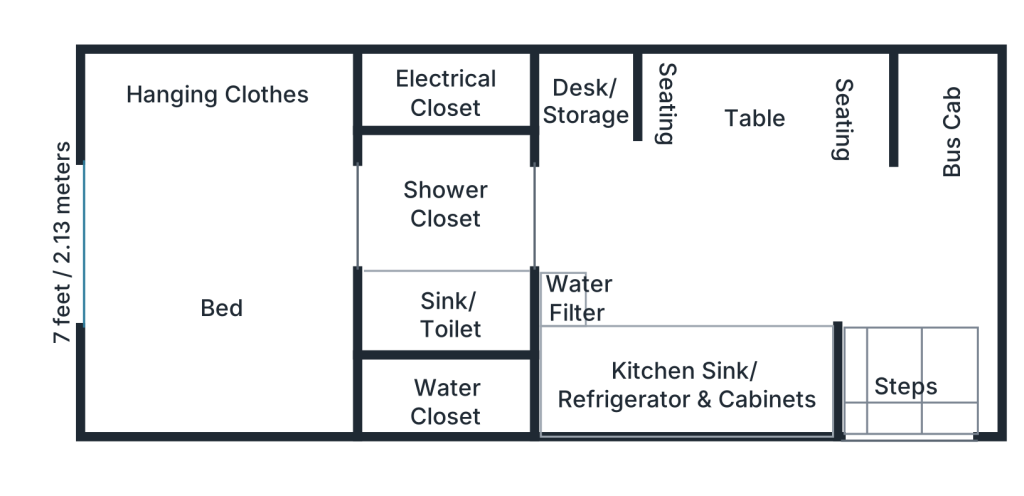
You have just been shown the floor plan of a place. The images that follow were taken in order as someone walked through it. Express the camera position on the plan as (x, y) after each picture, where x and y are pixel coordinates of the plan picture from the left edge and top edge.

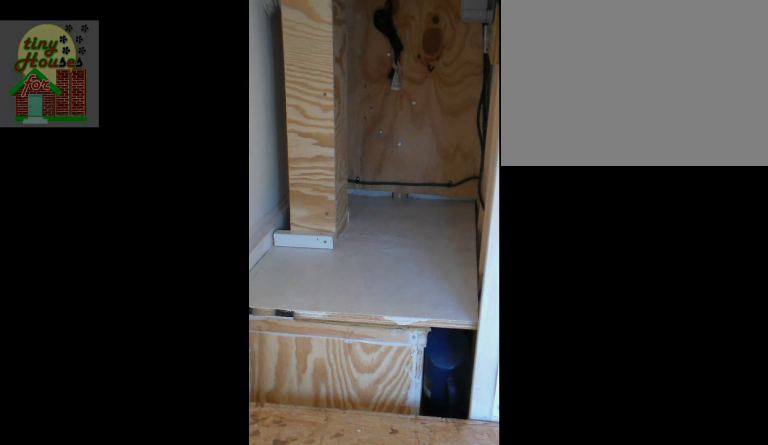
(222, 133)
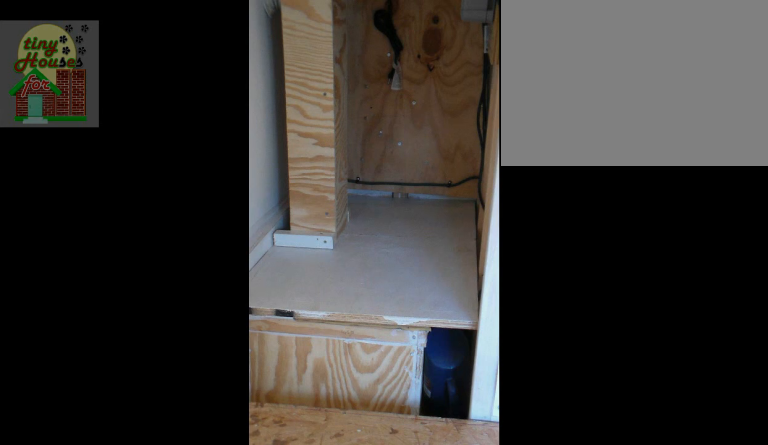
(222, 133)
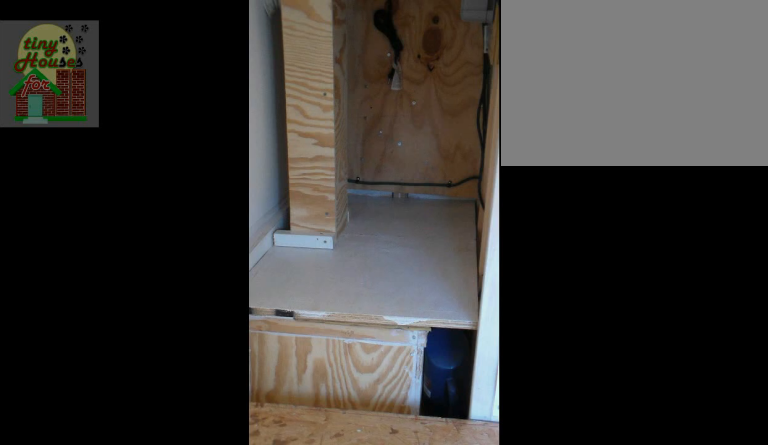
(231, 130)
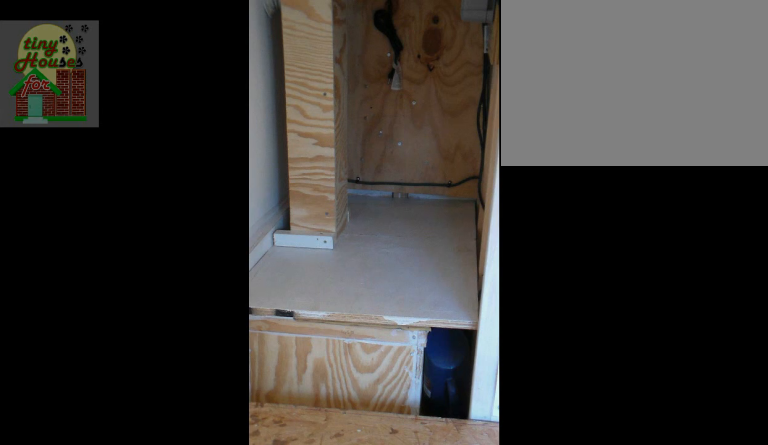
(231, 130)
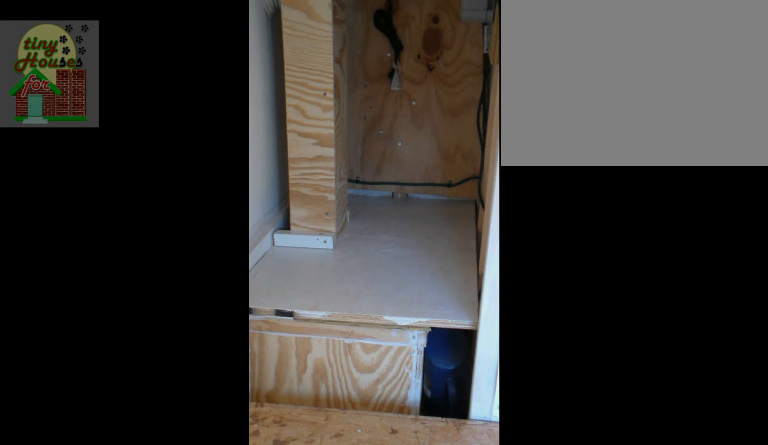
(229, 130)
